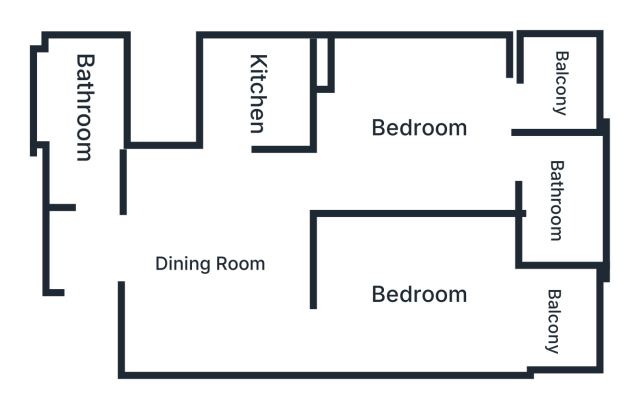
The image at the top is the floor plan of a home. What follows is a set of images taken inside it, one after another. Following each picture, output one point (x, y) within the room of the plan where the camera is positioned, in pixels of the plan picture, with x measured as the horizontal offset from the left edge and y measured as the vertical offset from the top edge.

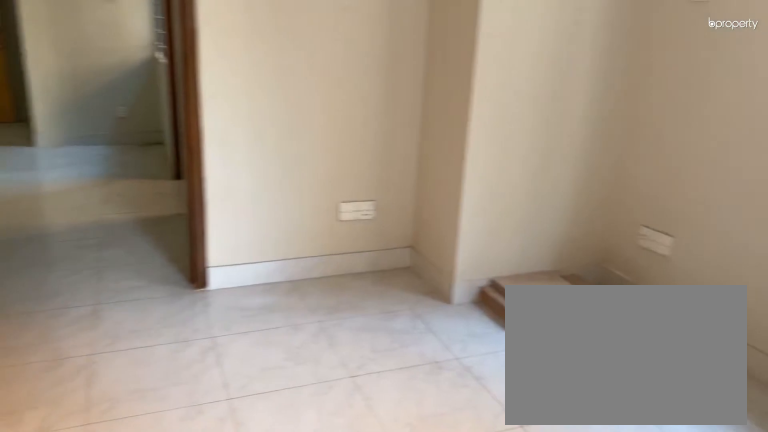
(417, 127)
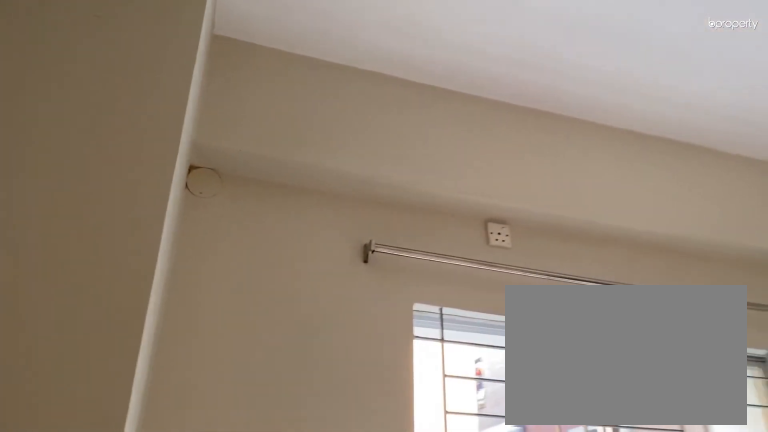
(417, 127)
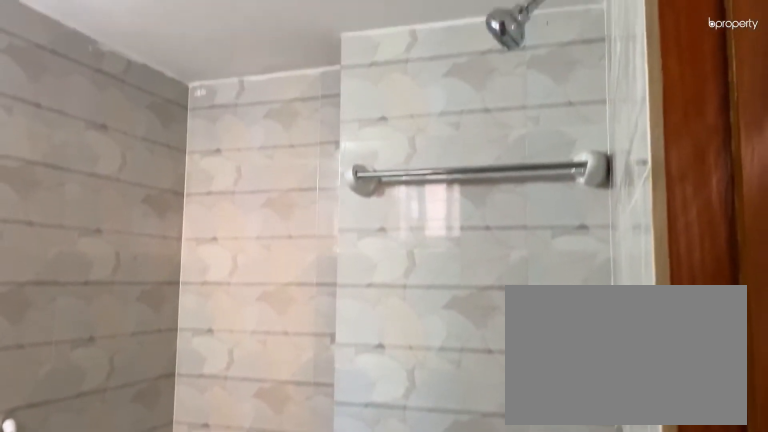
(560, 212)
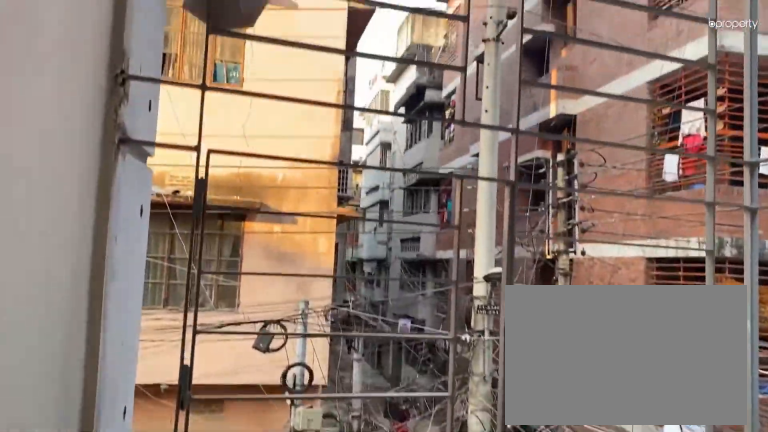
(560, 98)
